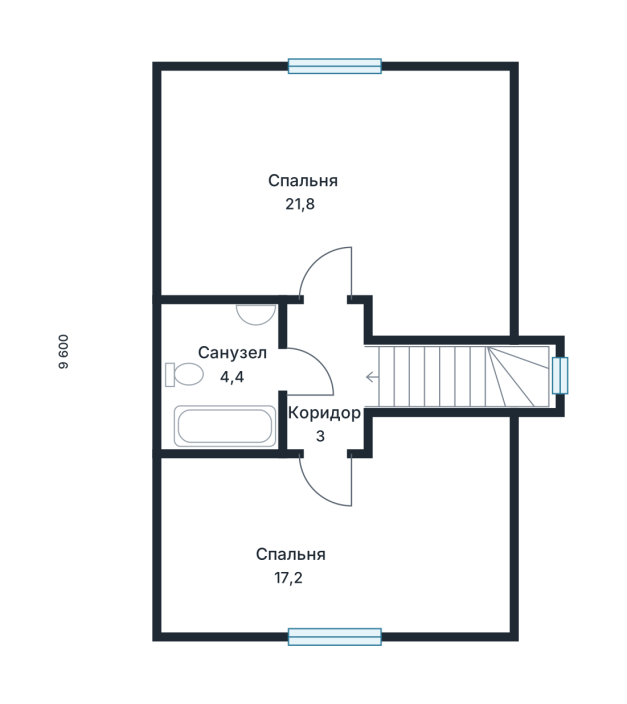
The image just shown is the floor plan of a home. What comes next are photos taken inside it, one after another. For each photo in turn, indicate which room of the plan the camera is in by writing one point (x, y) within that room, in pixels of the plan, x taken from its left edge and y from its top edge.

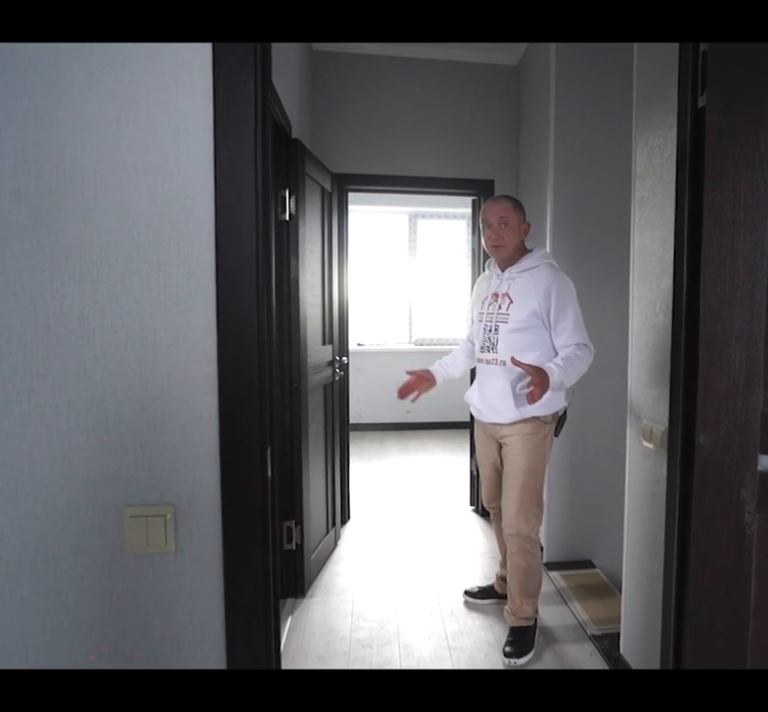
(346, 534)
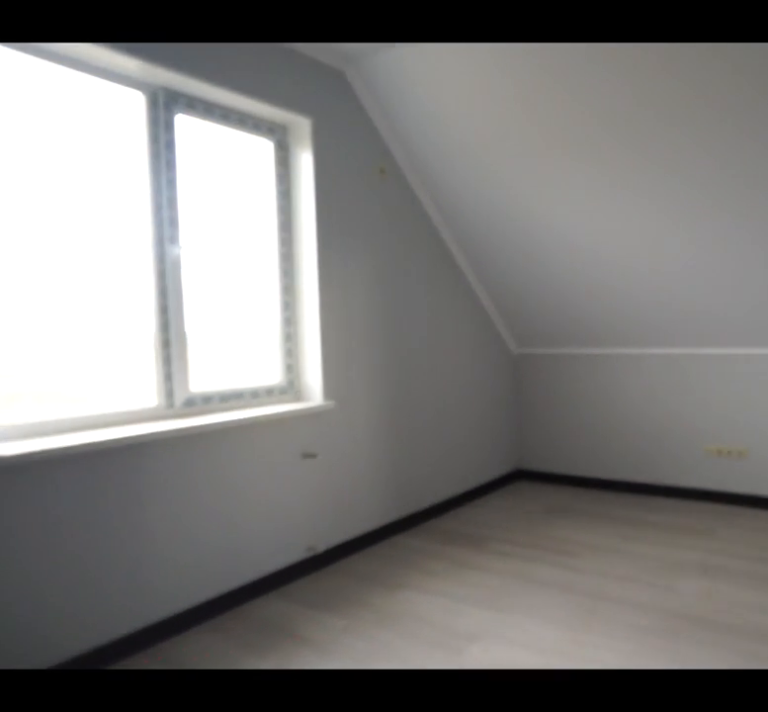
(342, 194)
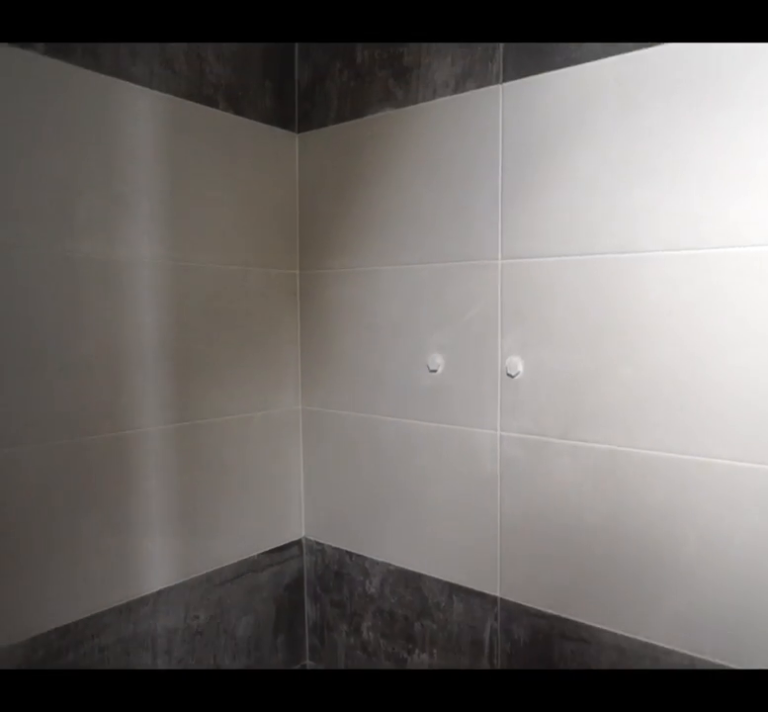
(216, 378)
